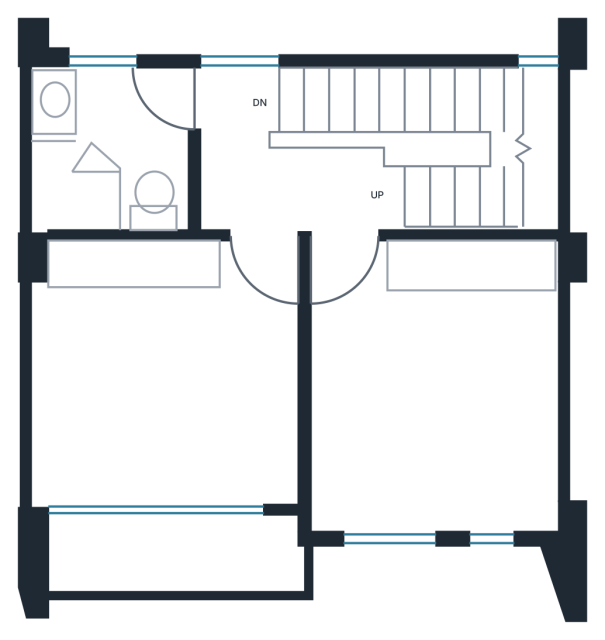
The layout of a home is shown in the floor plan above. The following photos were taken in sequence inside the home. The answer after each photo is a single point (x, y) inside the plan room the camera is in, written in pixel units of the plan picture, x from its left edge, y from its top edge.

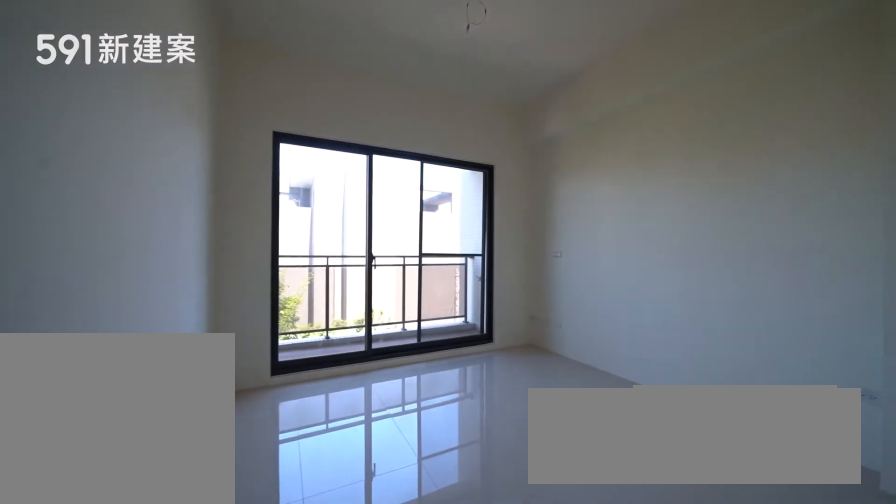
(165, 371)
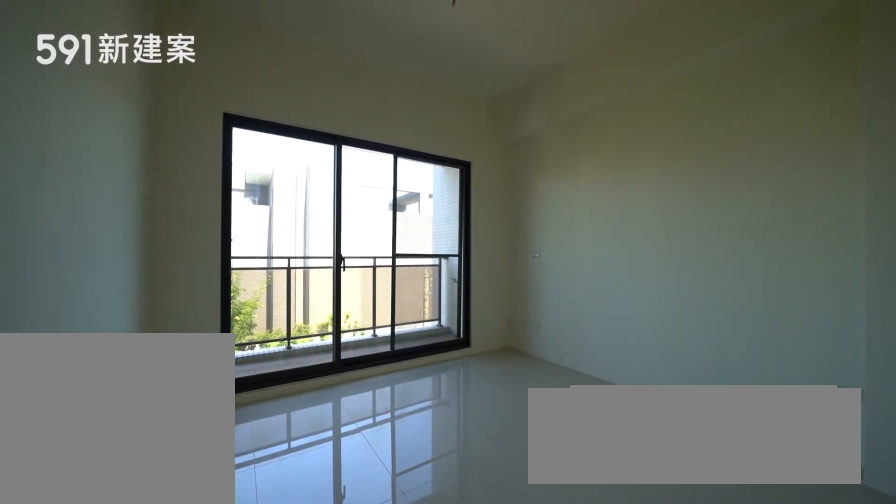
(165, 371)
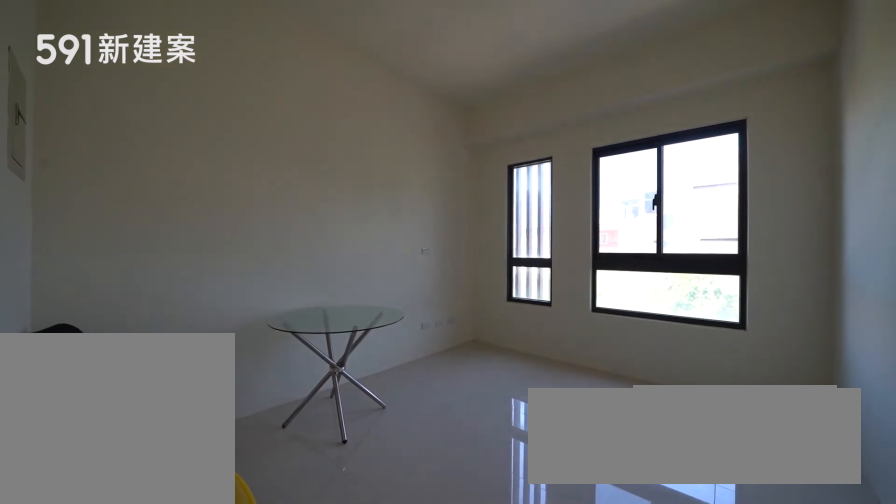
(436, 386)
